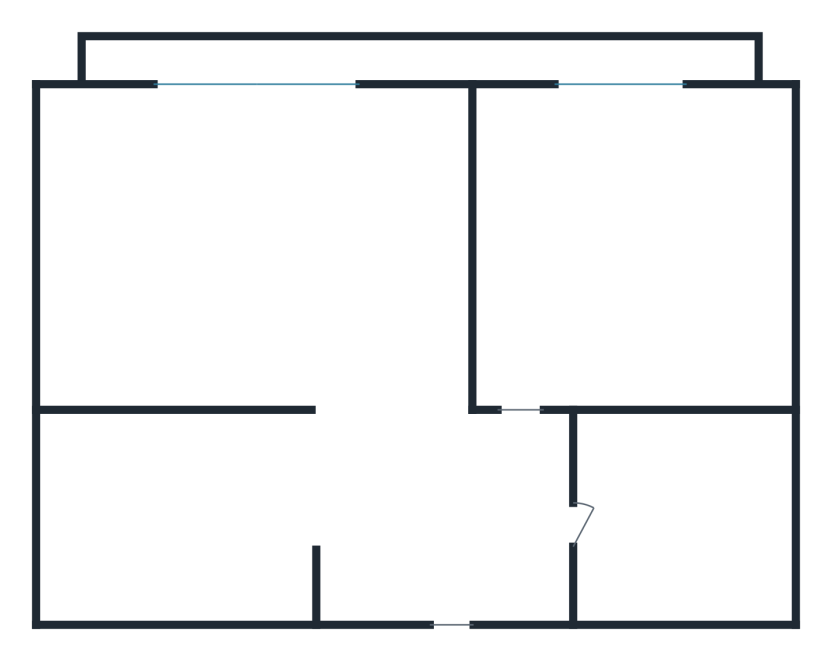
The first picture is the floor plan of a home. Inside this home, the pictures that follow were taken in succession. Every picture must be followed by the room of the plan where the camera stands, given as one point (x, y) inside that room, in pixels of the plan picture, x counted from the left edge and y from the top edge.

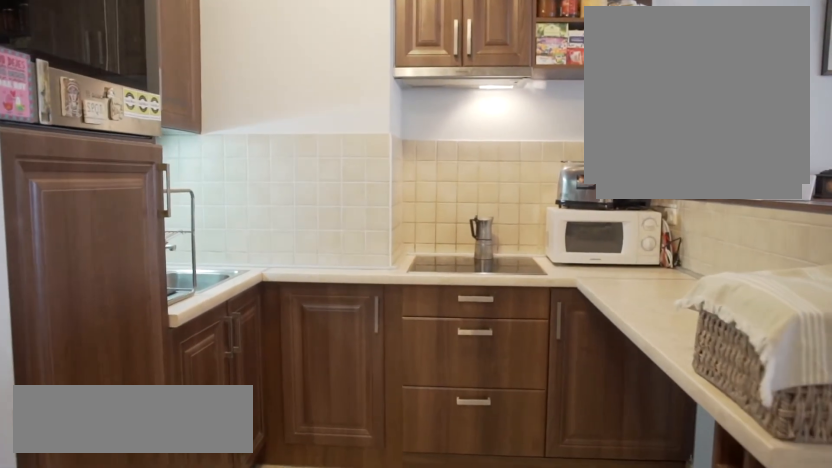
(346, 532)
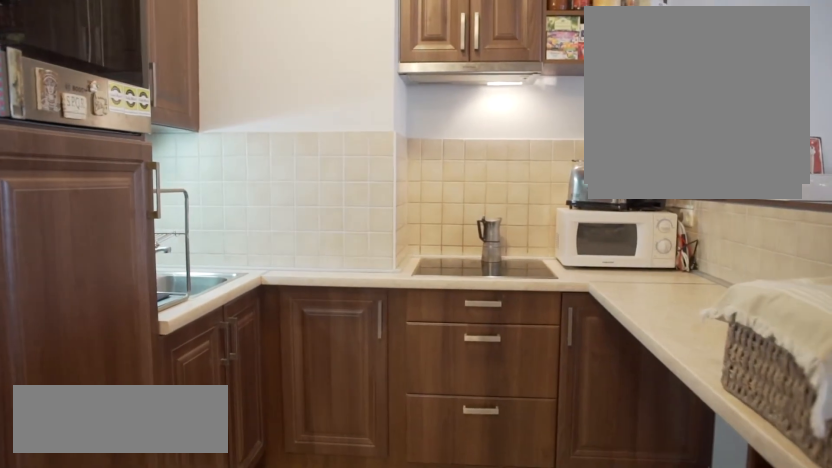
(321, 531)
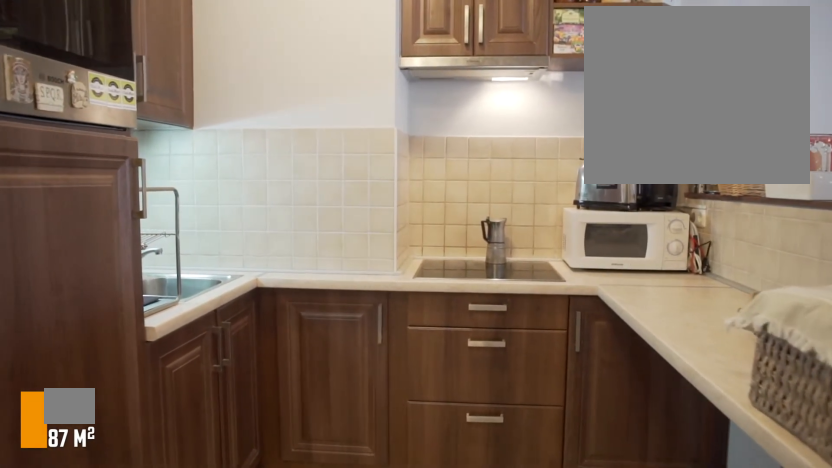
(300, 530)
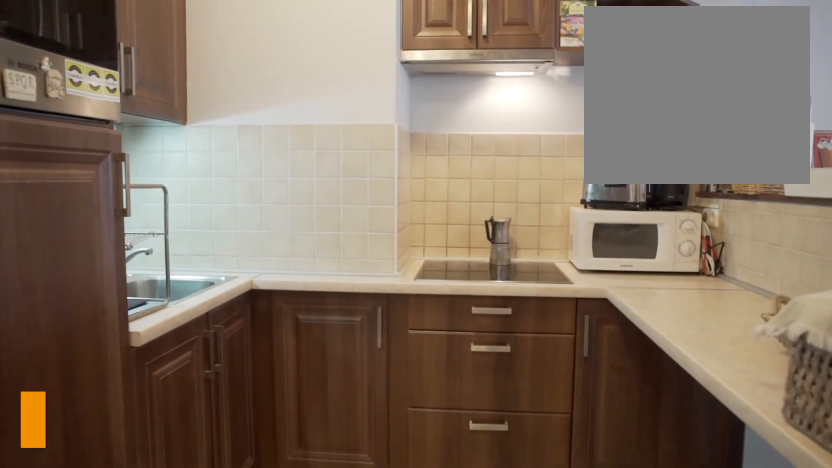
(280, 530)
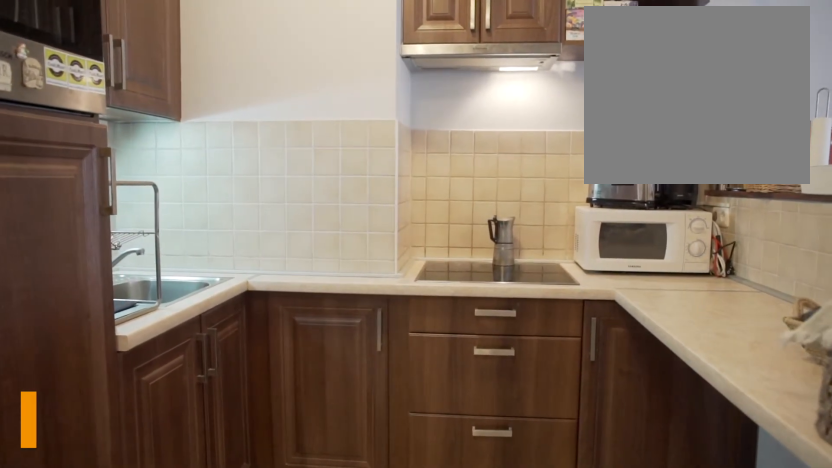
(265, 530)
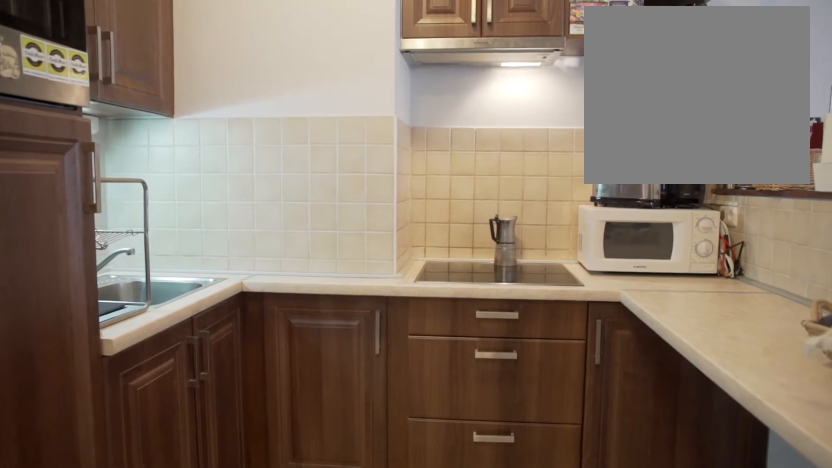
(254, 530)
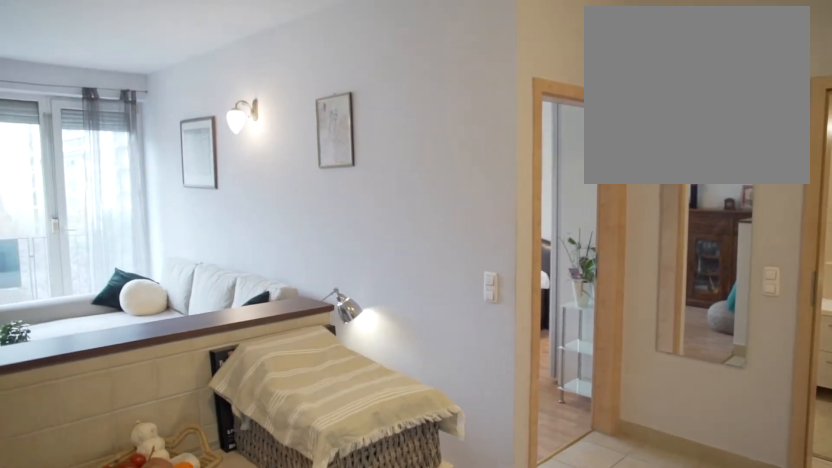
(140, 526)
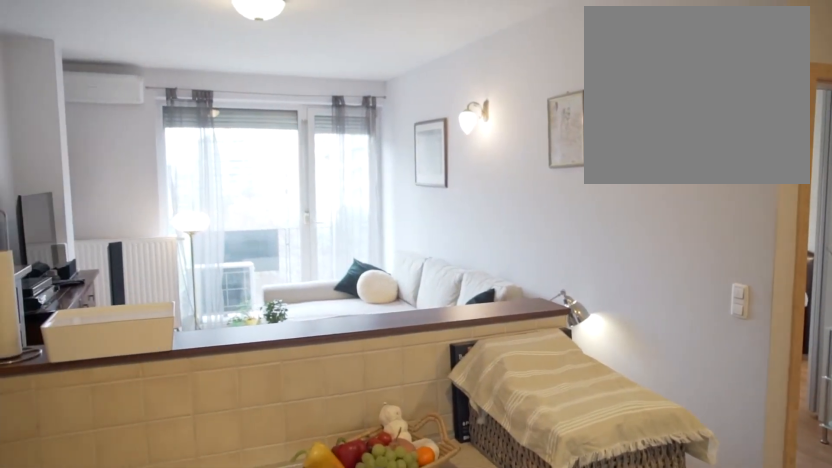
(140, 526)
